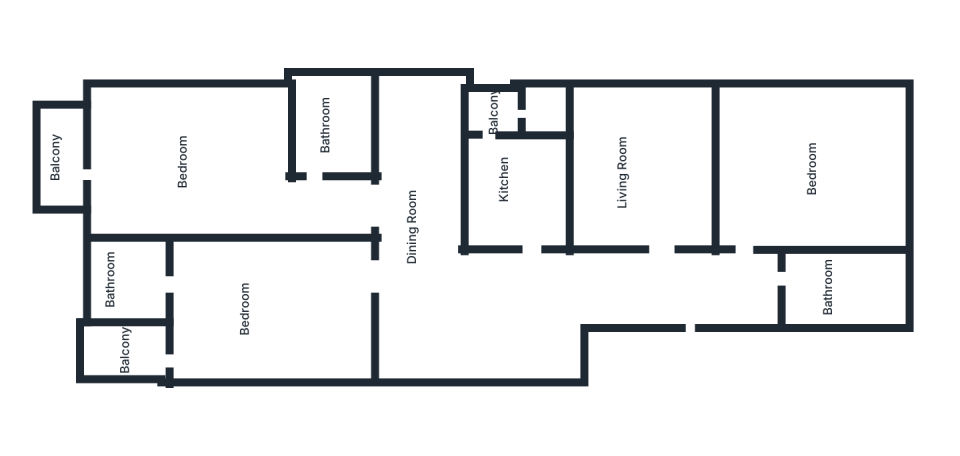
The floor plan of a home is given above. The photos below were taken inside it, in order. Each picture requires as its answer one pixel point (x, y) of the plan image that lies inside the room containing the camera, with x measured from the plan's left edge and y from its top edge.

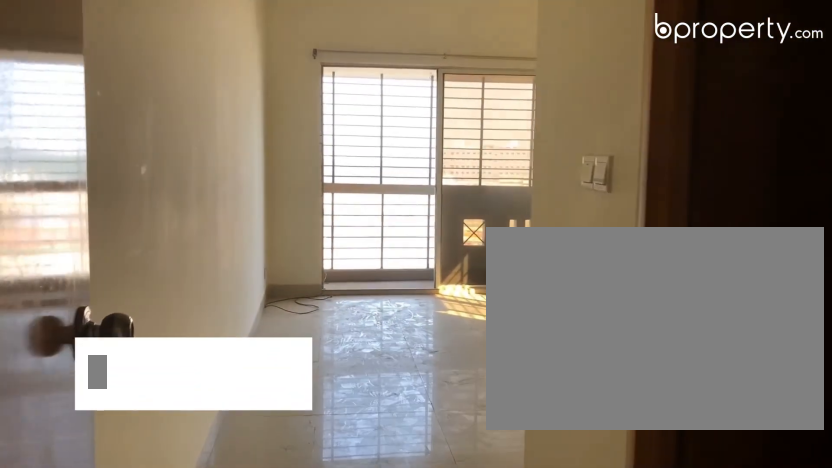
(348, 216)
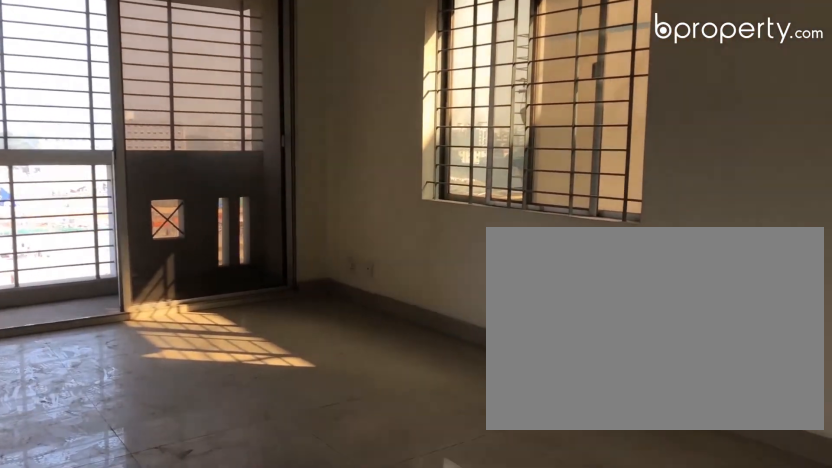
(216, 164)
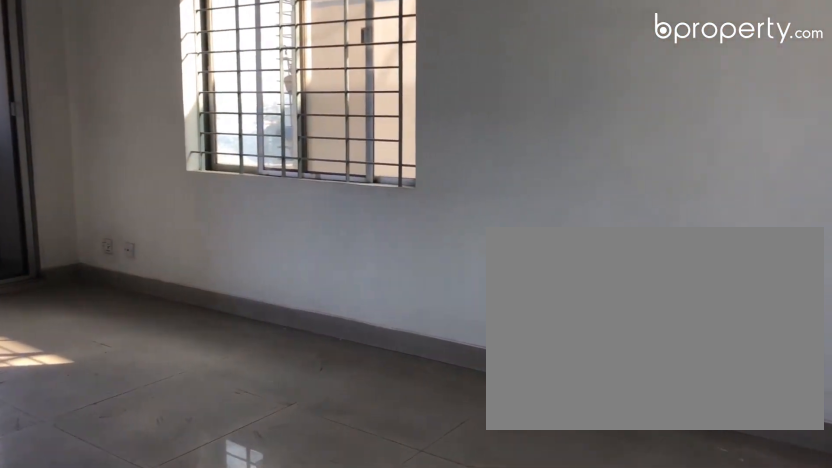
(216, 164)
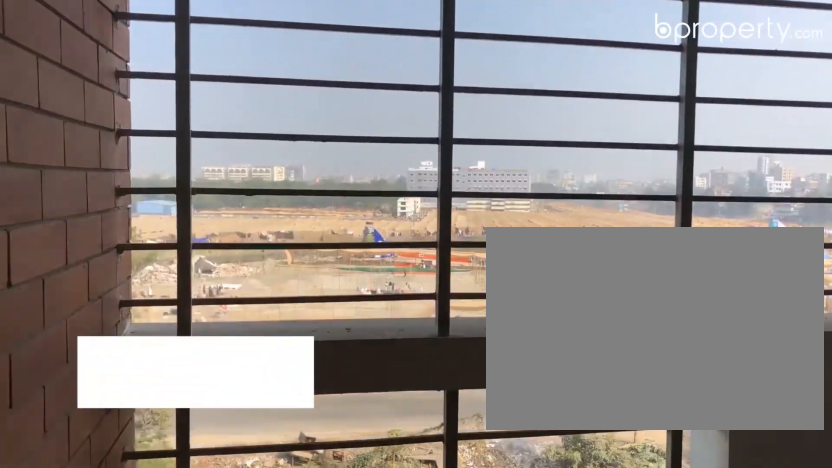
(61, 154)
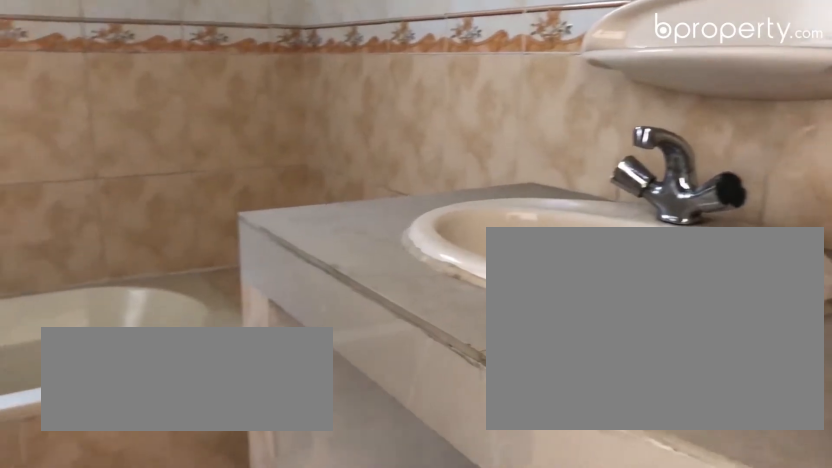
(336, 122)
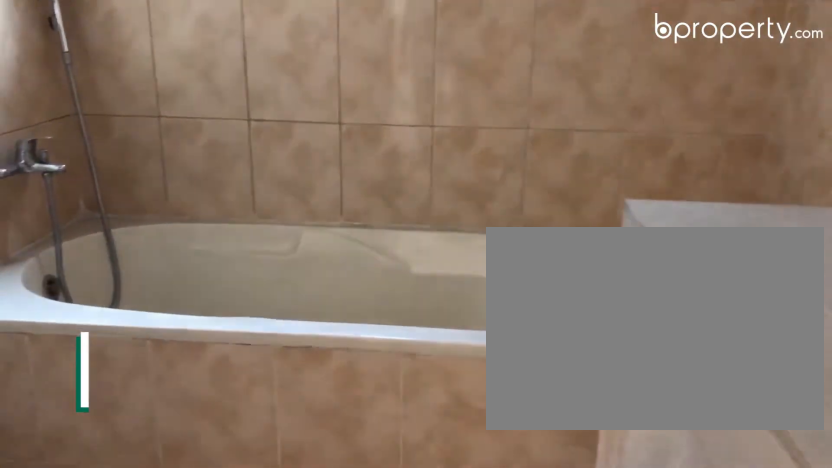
(336, 122)
